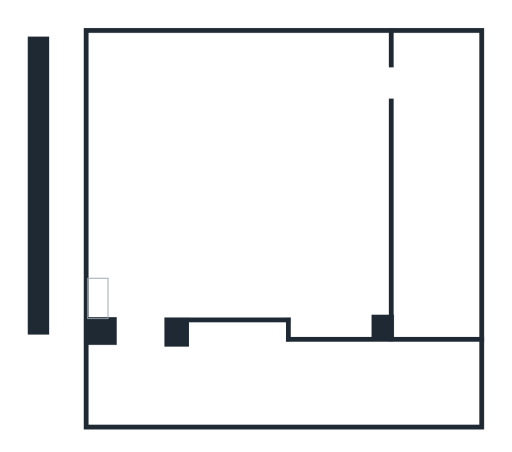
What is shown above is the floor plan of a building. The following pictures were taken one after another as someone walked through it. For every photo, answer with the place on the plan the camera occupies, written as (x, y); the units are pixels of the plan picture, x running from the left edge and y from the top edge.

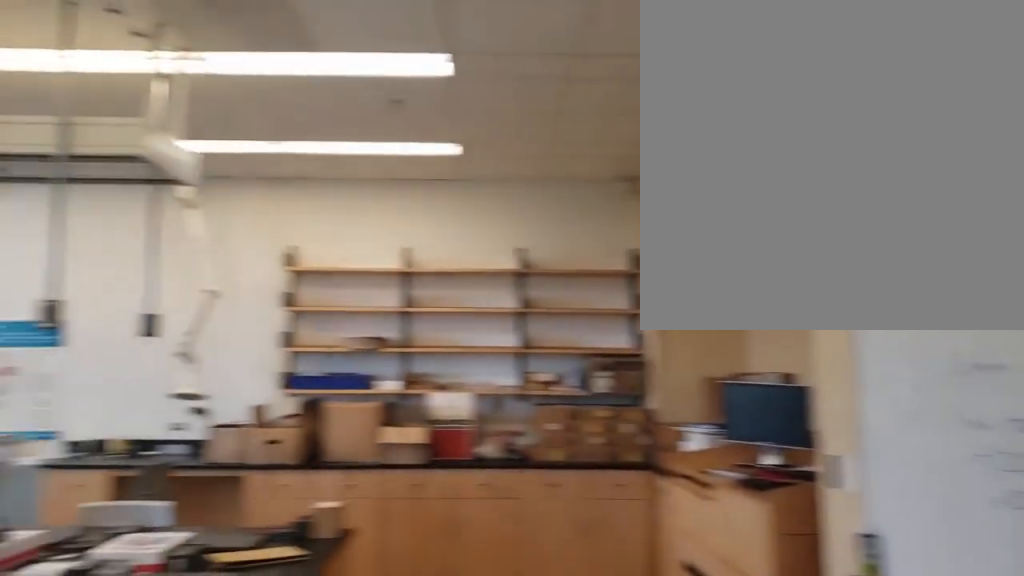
(138, 301)
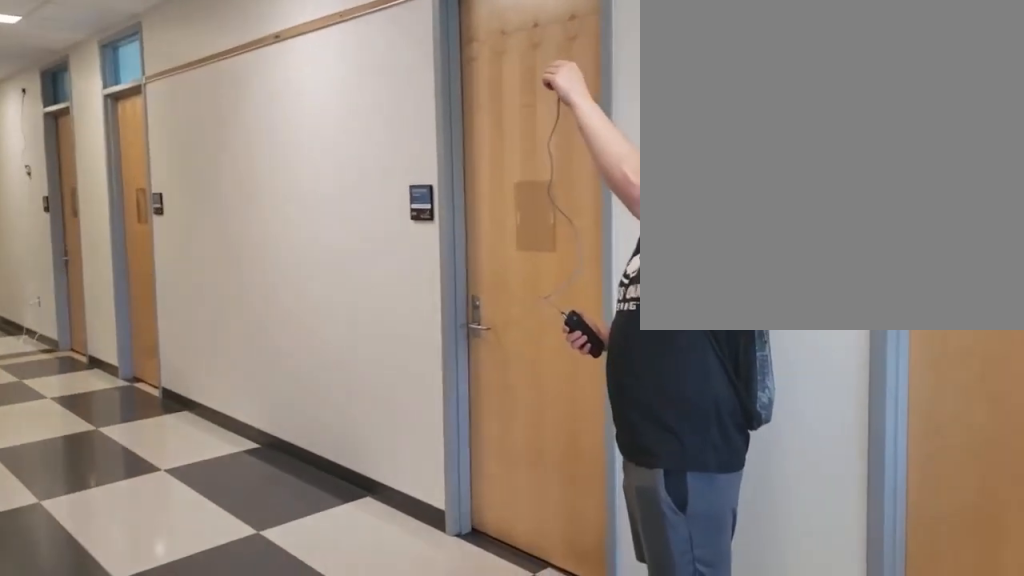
(186, 375)
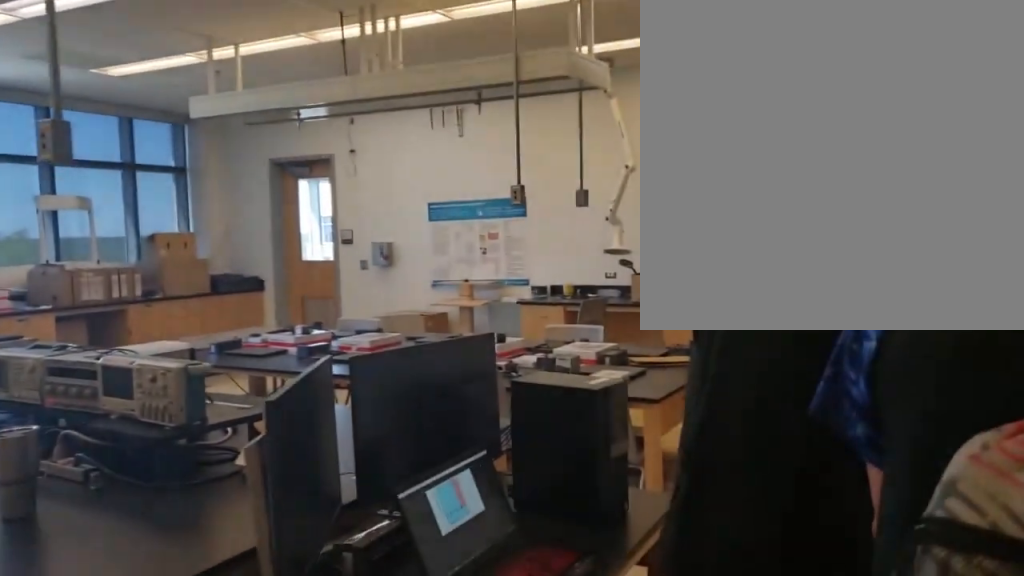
(178, 275)
